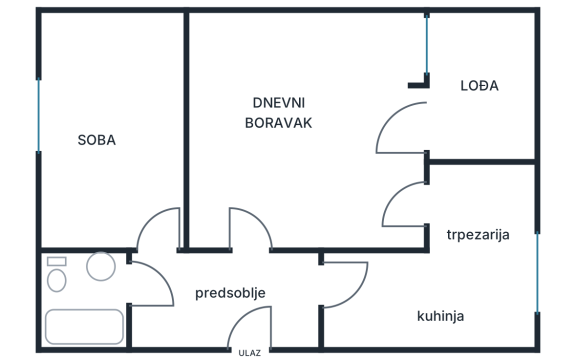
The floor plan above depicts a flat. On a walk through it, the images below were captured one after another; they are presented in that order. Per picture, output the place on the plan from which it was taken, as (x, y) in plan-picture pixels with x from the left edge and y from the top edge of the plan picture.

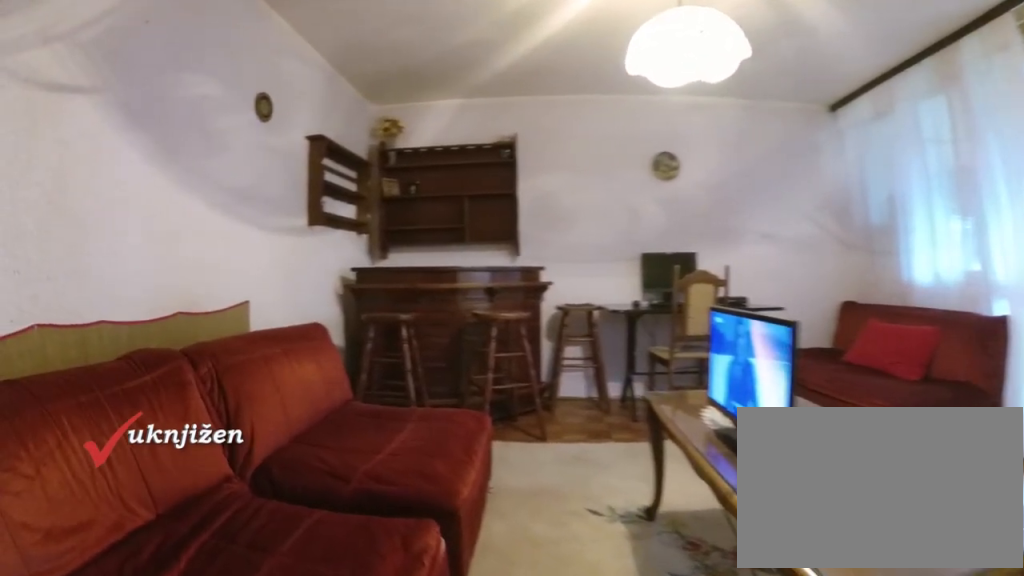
(259, 249)
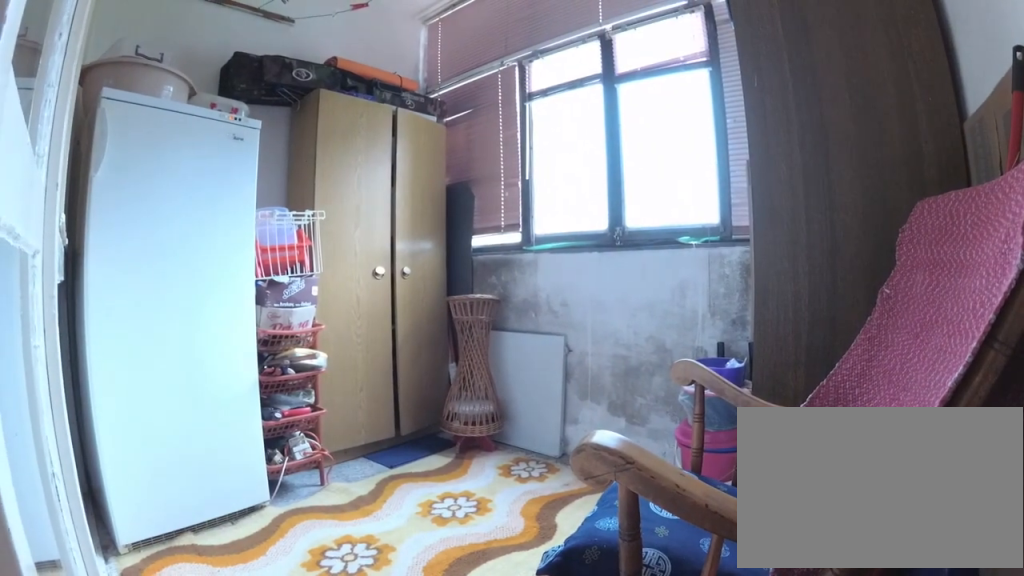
(425, 129)
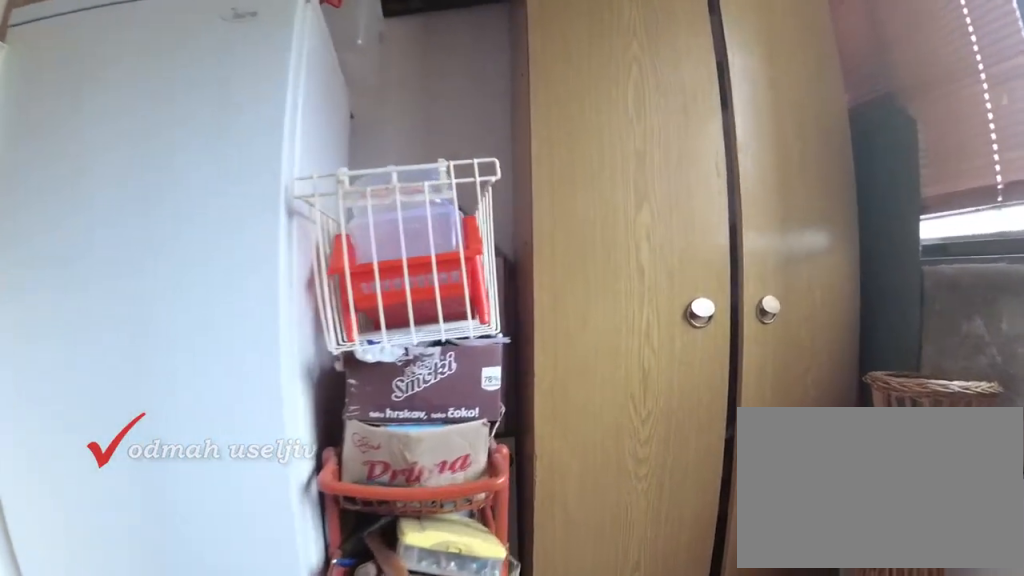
(484, 78)
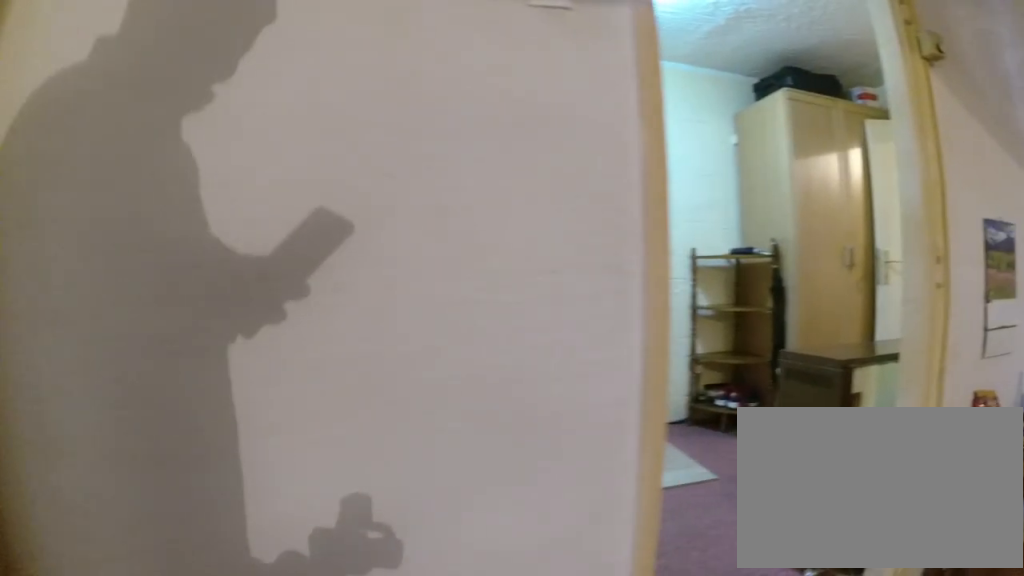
(334, 167)
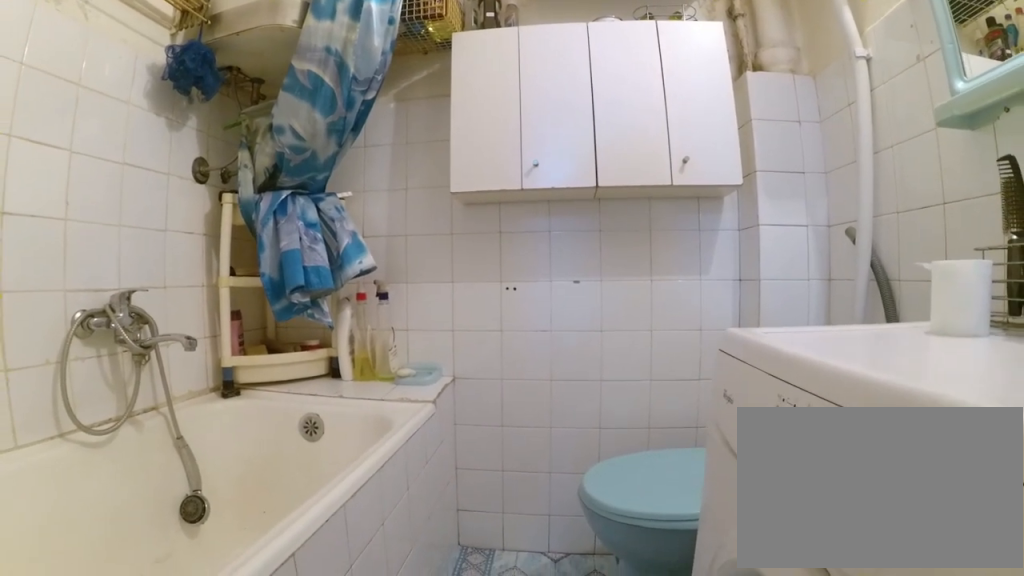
(138, 281)
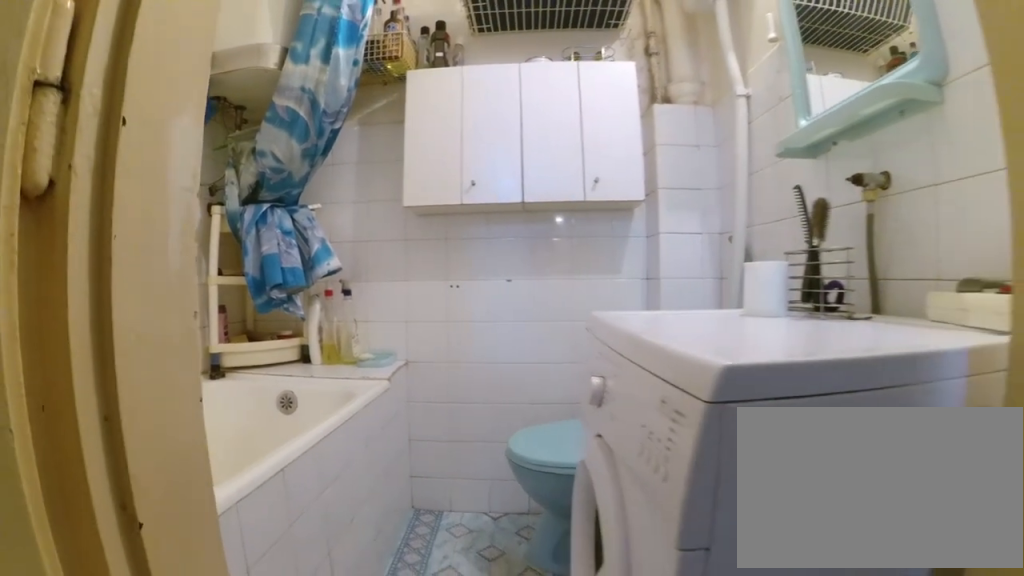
(144, 293)
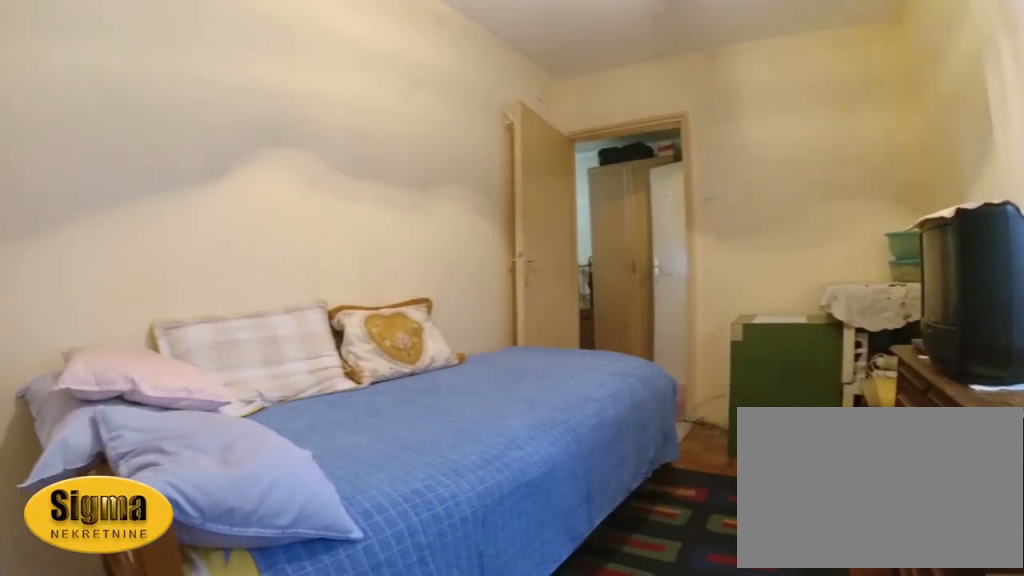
(72, 77)
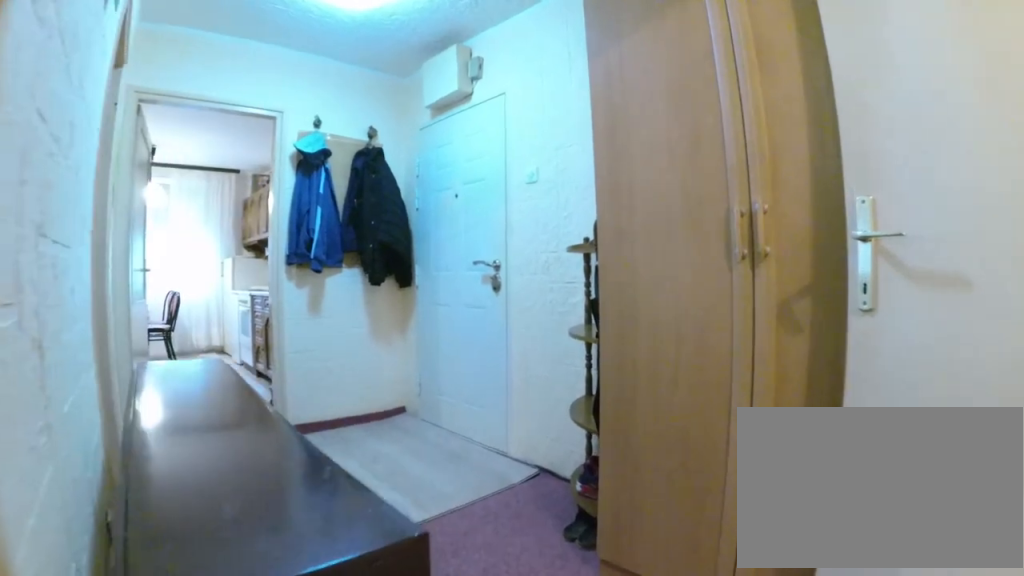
(158, 242)
